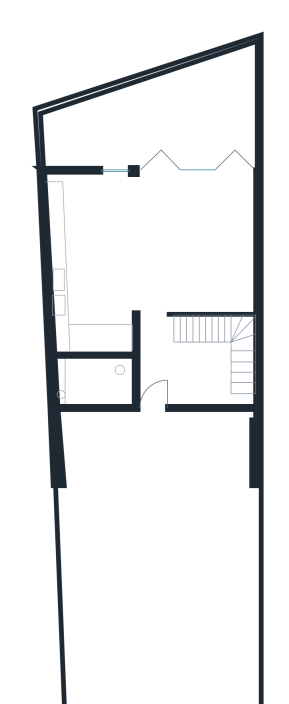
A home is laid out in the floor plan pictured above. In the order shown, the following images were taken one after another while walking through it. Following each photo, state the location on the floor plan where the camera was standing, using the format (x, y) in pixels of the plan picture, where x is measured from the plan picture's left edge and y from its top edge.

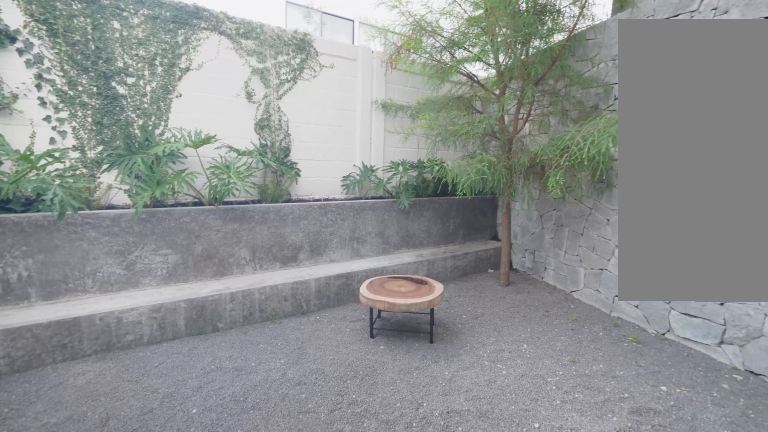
(157, 171)
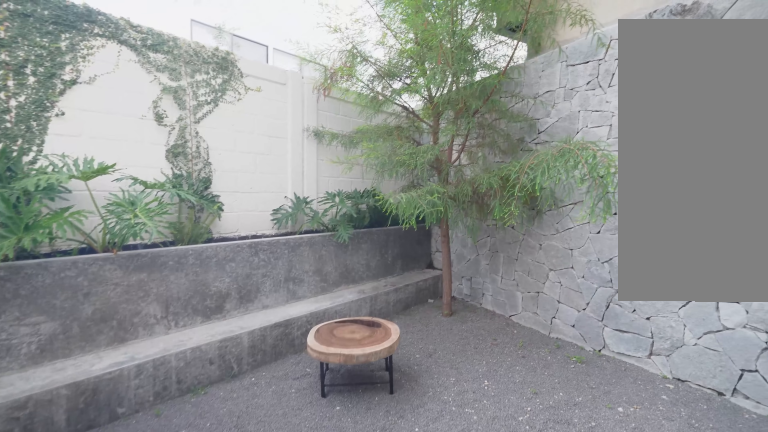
(153, 163)
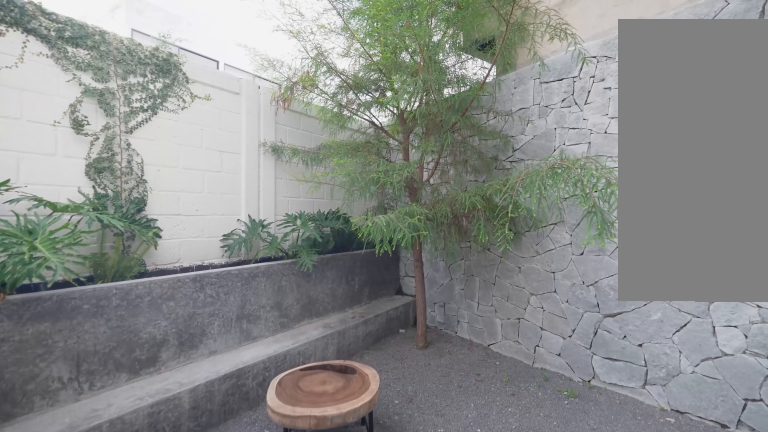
(153, 156)
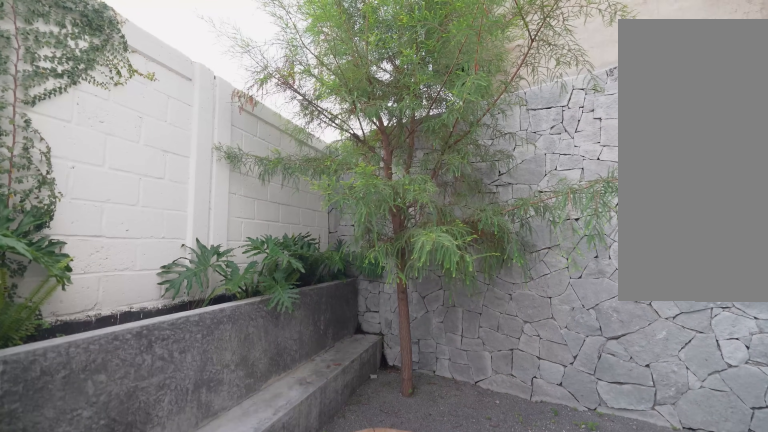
(148, 120)
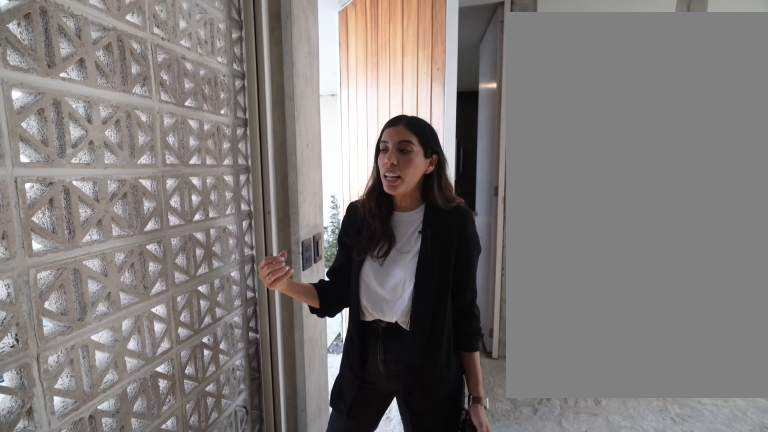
(206, 396)
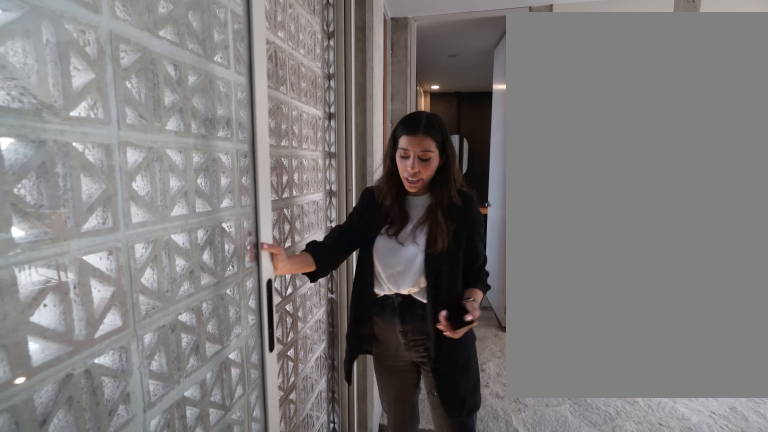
(206, 396)
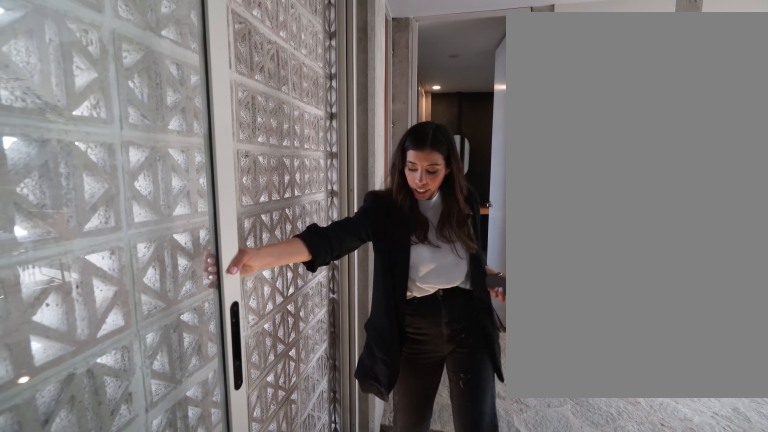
(206, 396)
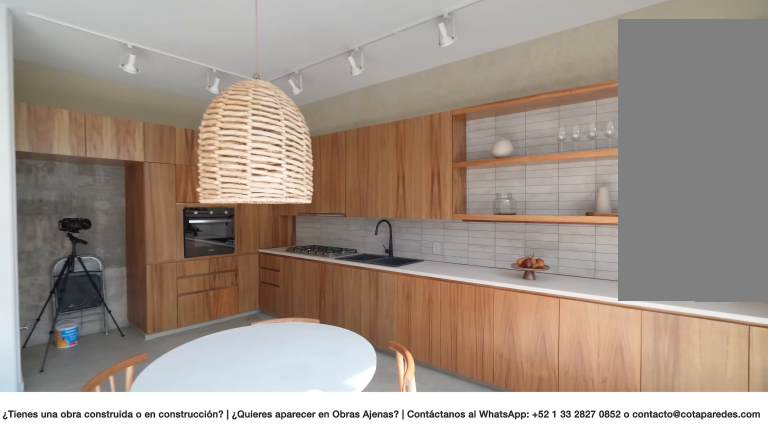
(160, 208)
